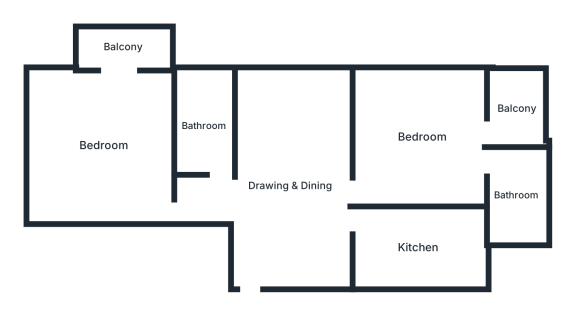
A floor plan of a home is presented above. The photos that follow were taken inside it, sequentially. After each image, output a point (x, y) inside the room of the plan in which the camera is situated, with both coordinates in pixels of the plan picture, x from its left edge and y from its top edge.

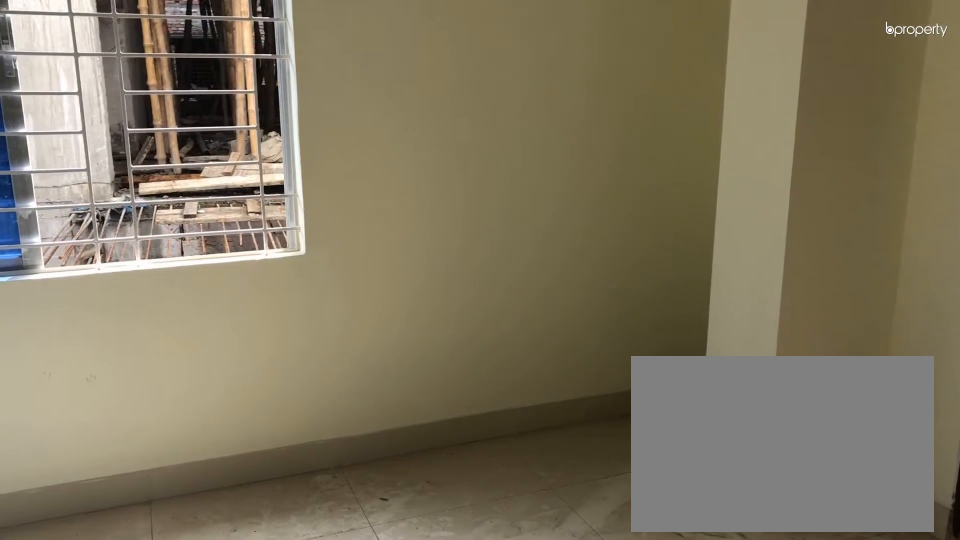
(421, 136)
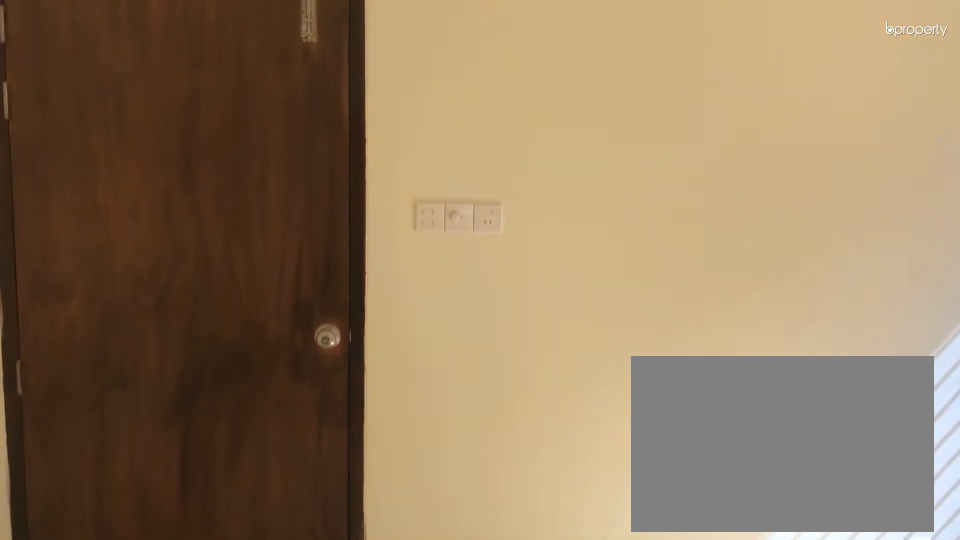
(421, 136)
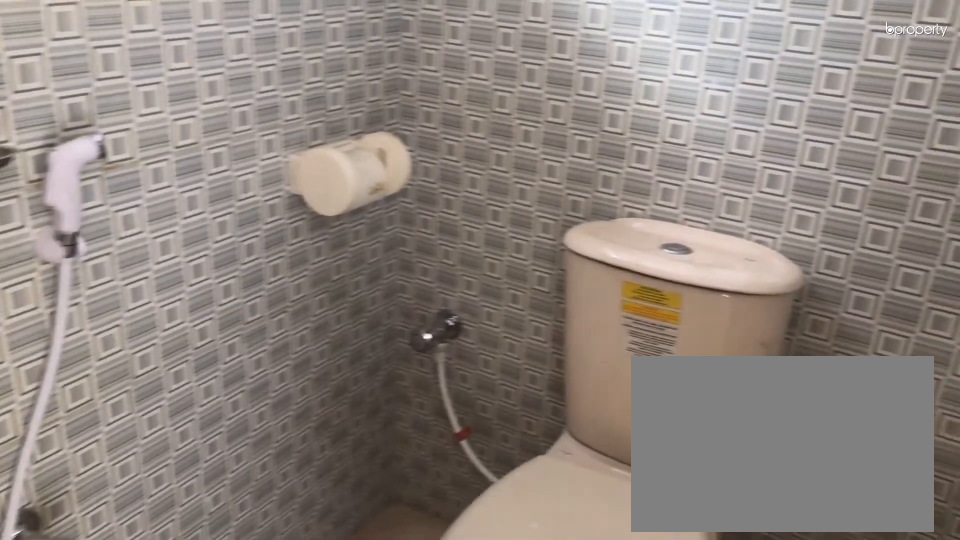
(514, 195)
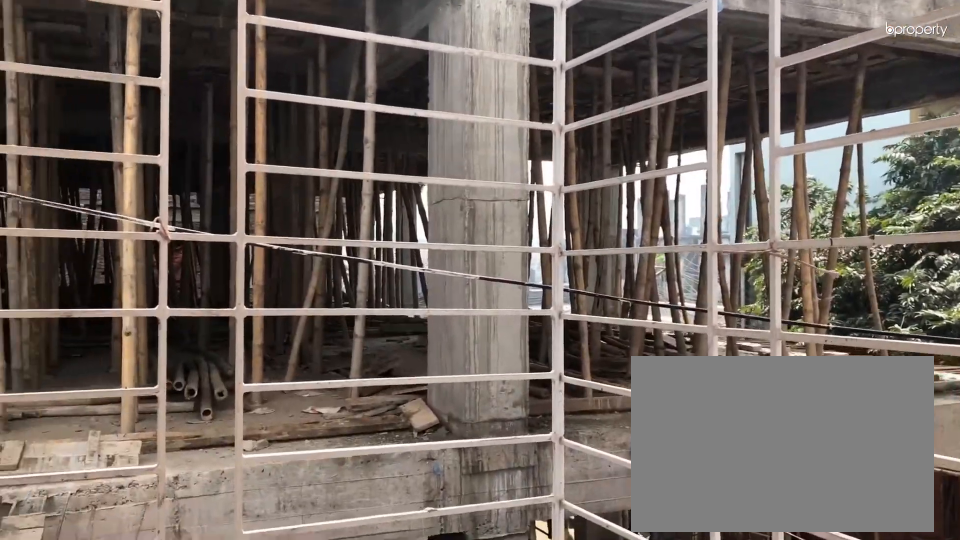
(516, 108)
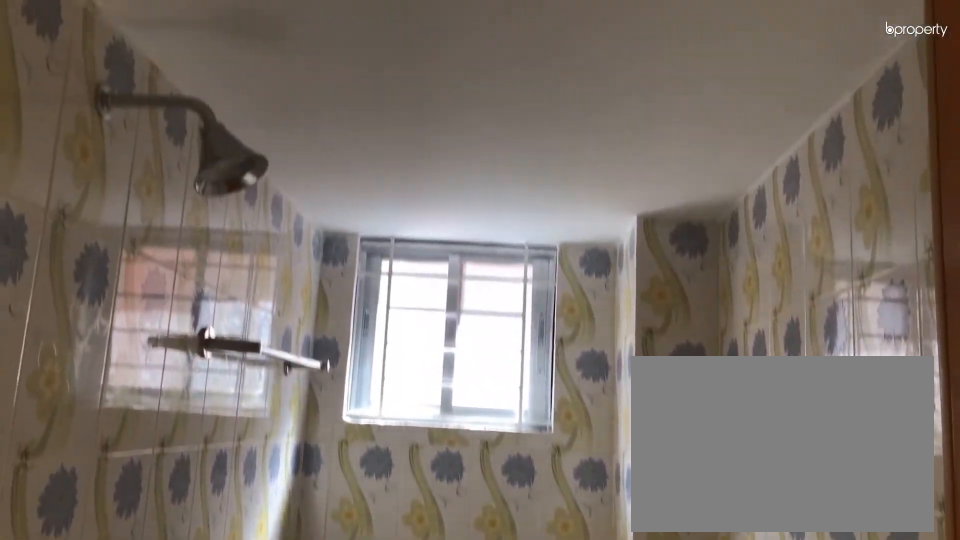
(204, 127)
